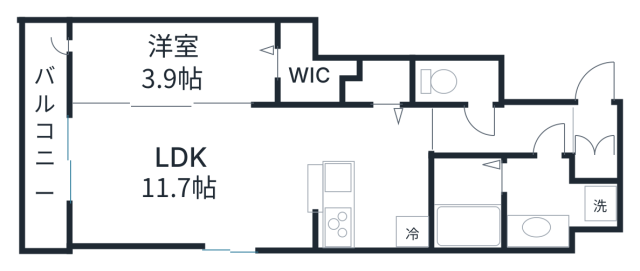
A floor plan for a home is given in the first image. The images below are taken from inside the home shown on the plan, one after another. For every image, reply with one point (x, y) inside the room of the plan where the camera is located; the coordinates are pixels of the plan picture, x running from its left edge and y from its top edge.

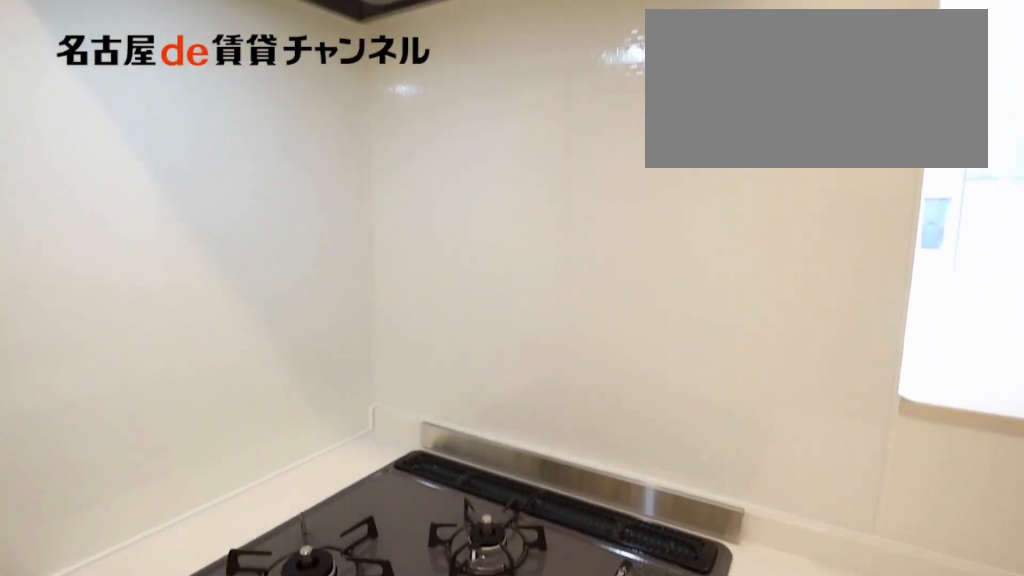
(377, 179)
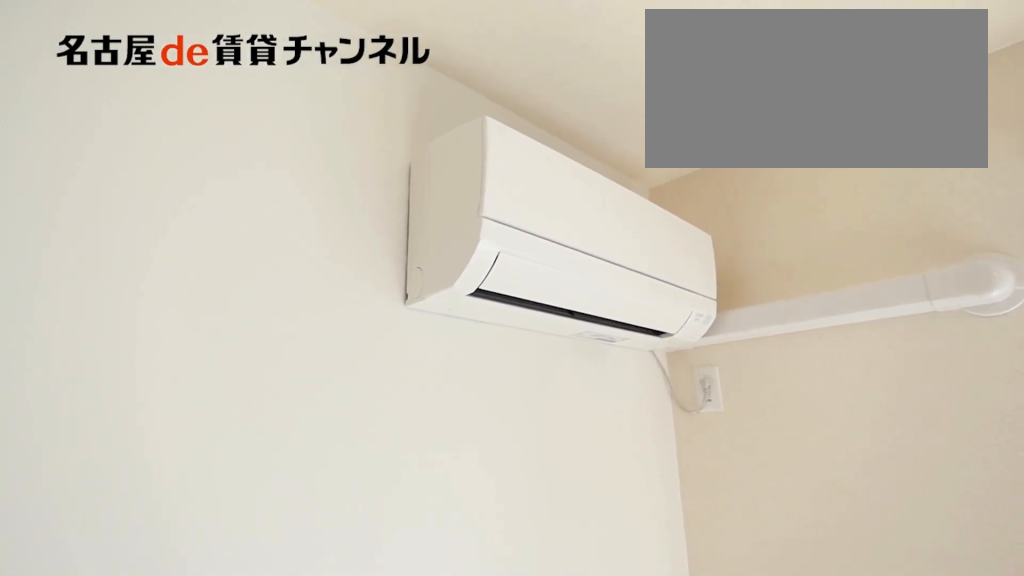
(194, 178)
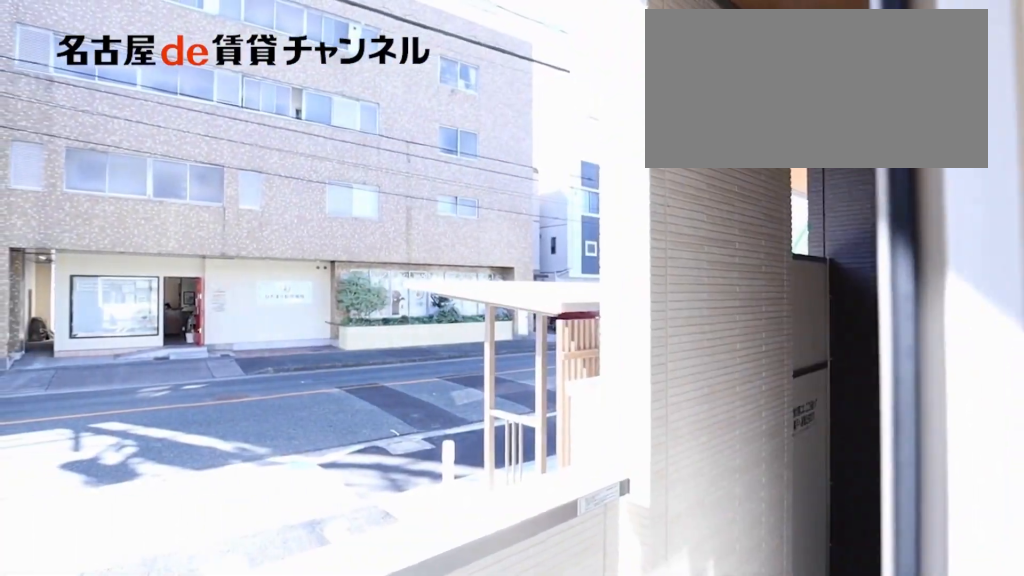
(48, 137)
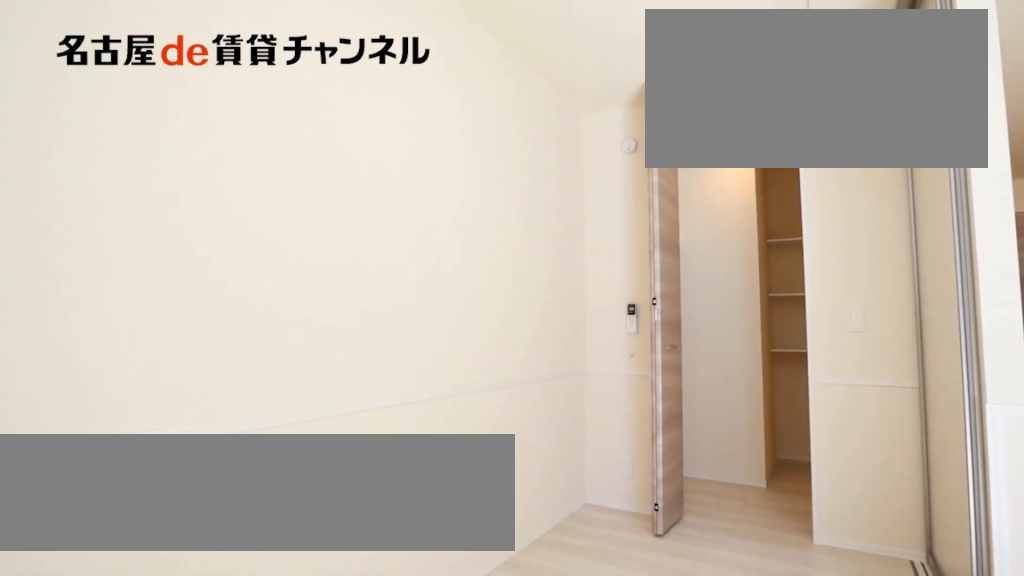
(174, 64)
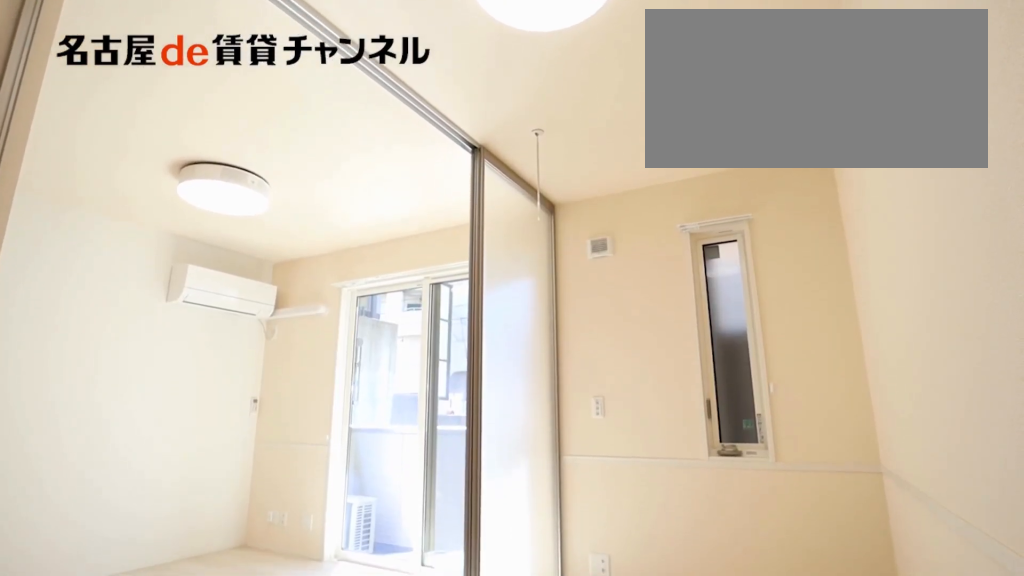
(174, 64)
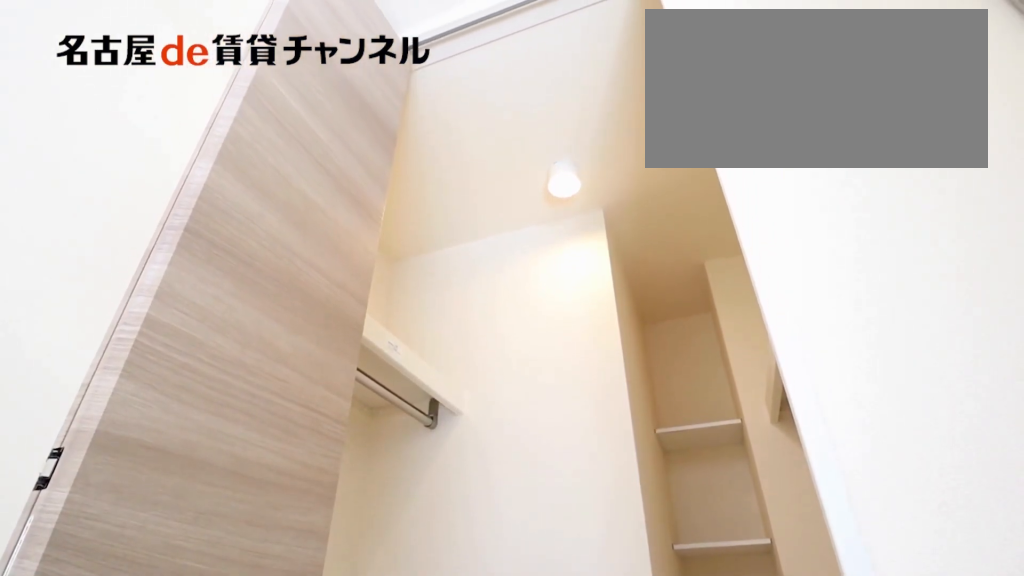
(307, 71)
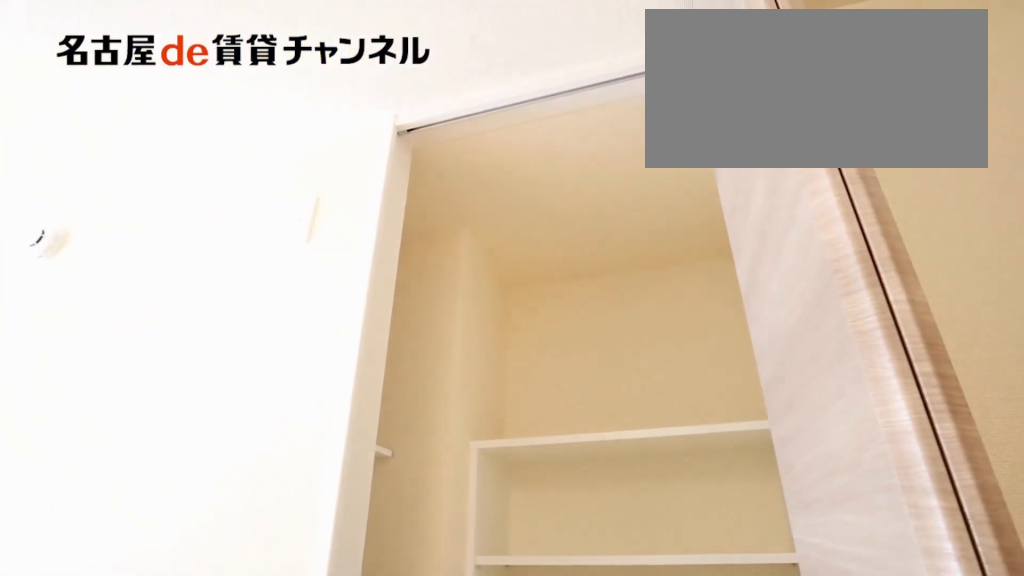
(377, 85)
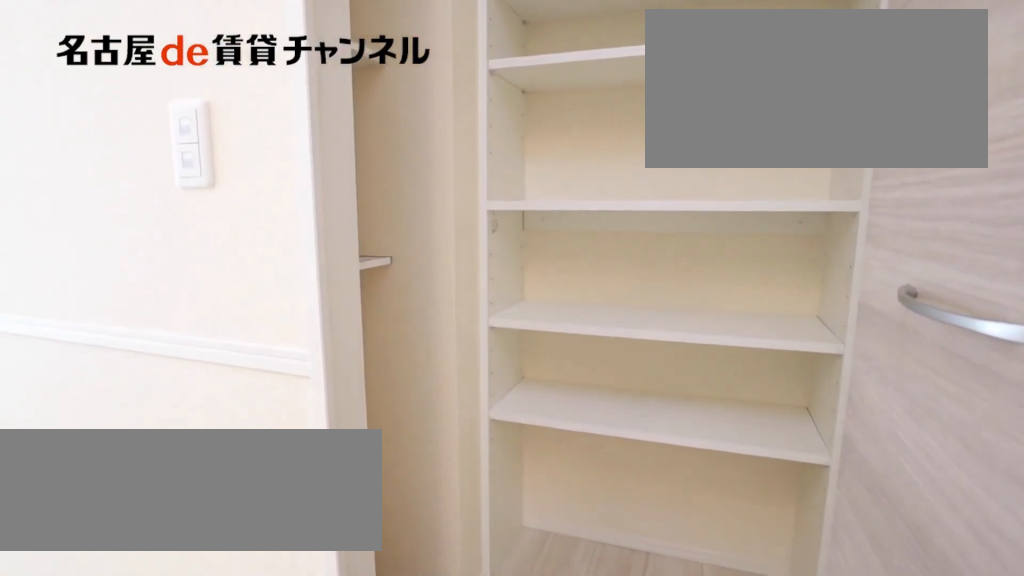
(377, 85)
